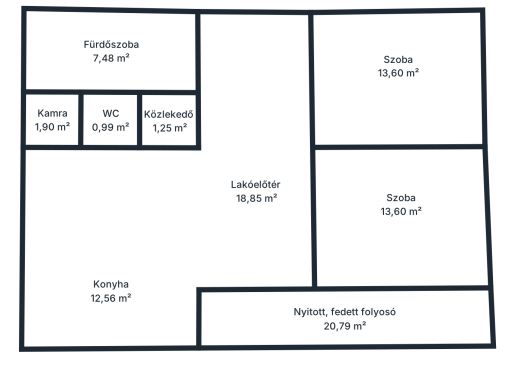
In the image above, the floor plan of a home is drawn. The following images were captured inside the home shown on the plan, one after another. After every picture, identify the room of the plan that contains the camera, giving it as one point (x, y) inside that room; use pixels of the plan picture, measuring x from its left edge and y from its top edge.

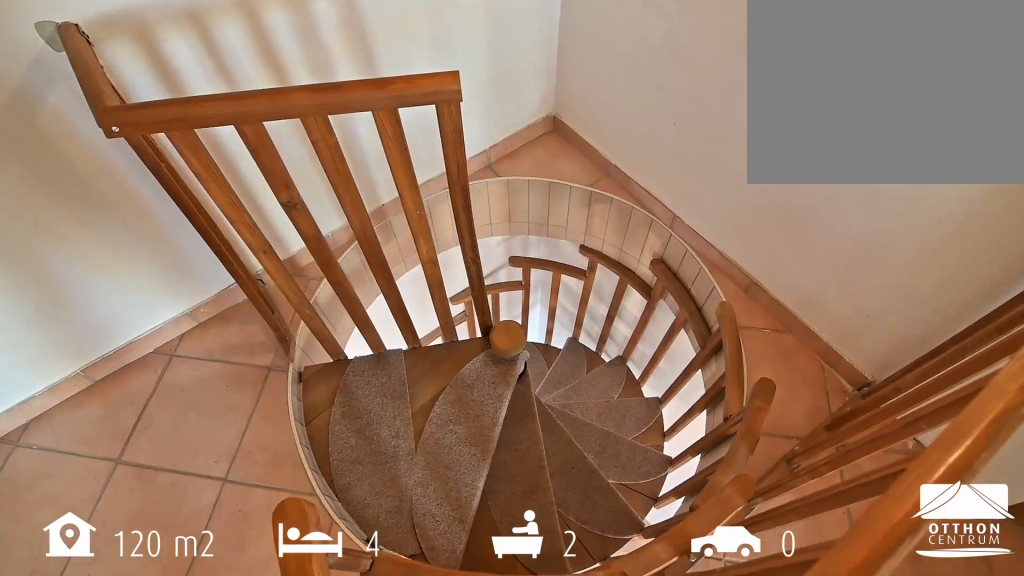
(237, 271)
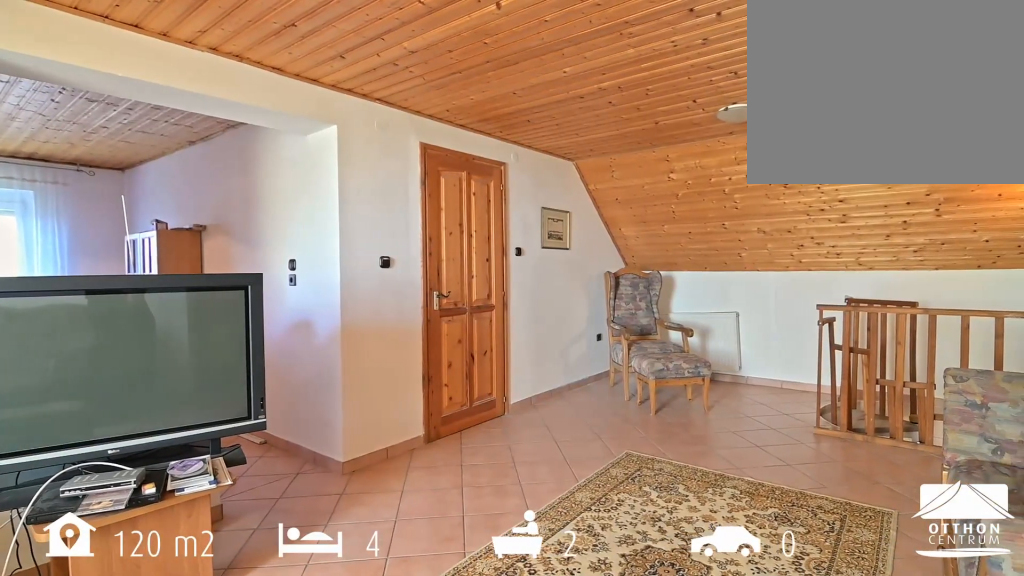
(255, 178)
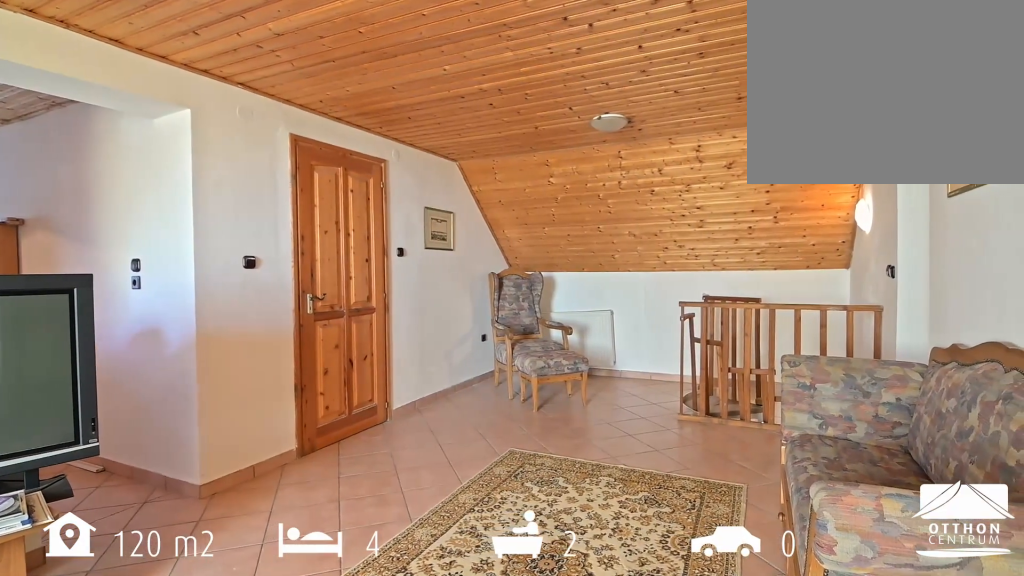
(255, 178)
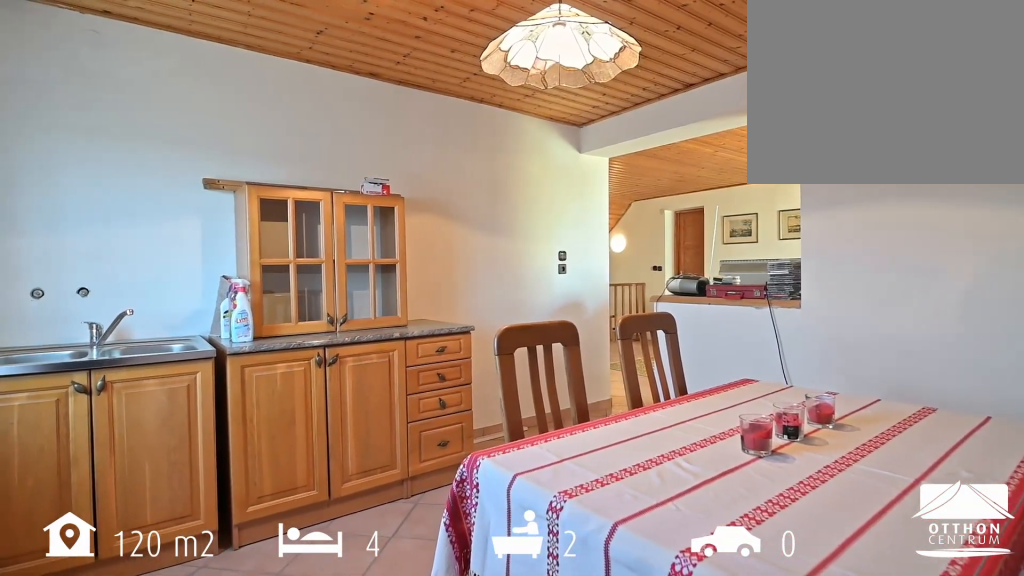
(110, 305)
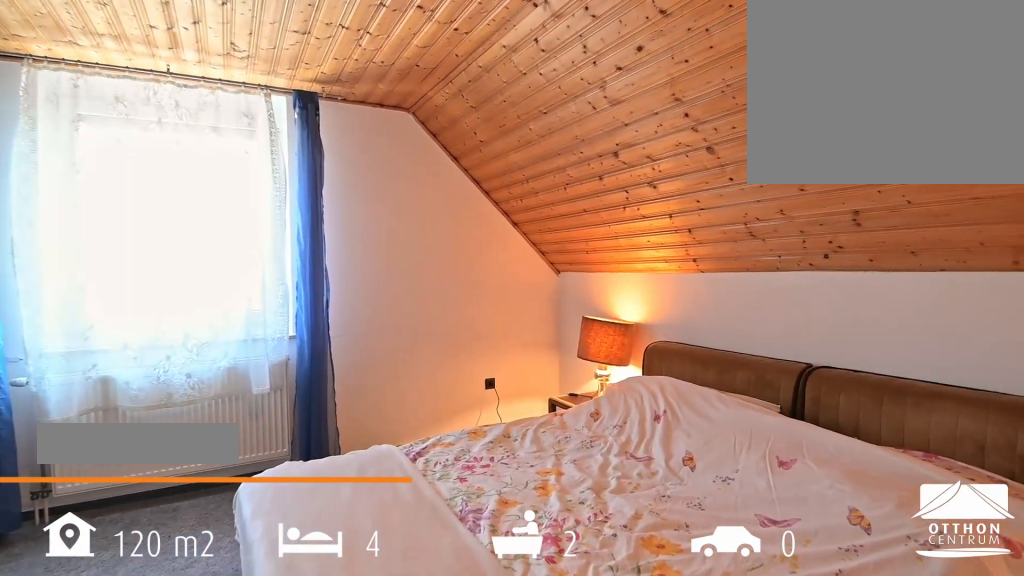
(400, 104)
